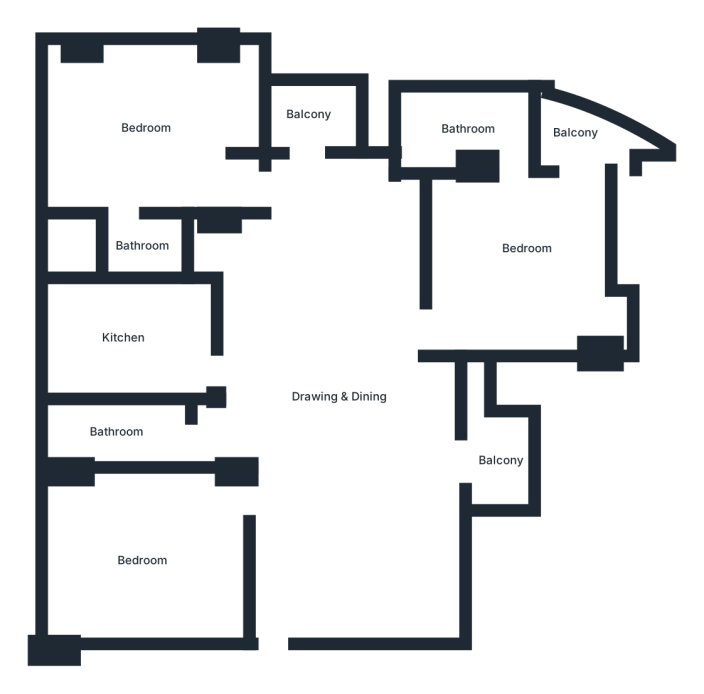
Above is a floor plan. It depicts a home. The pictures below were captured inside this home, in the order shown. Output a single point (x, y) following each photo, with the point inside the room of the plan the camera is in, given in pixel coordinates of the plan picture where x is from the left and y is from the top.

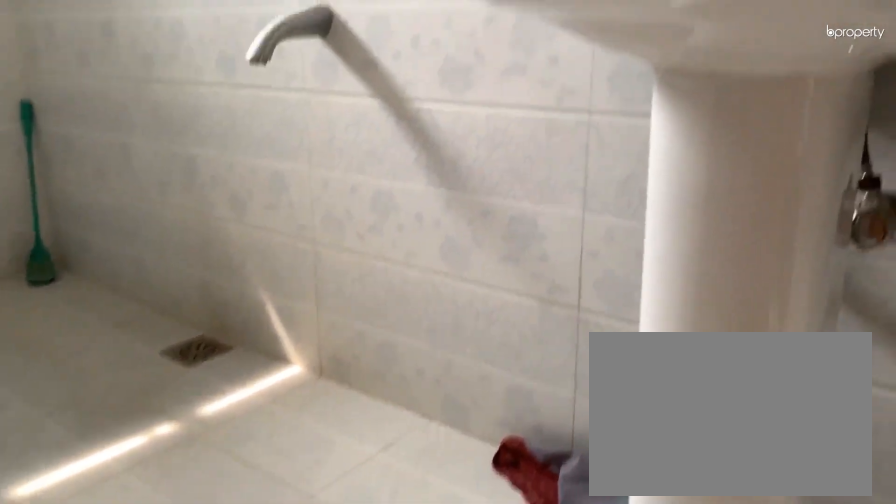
(117, 439)
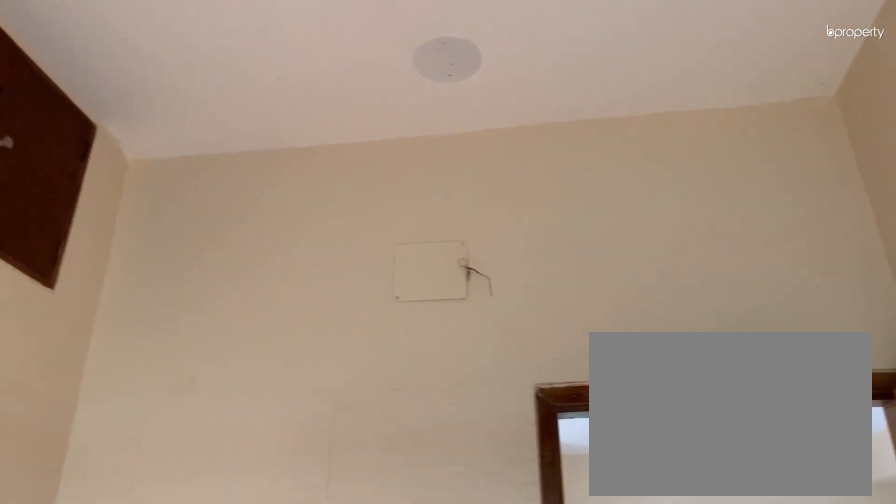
(129, 340)
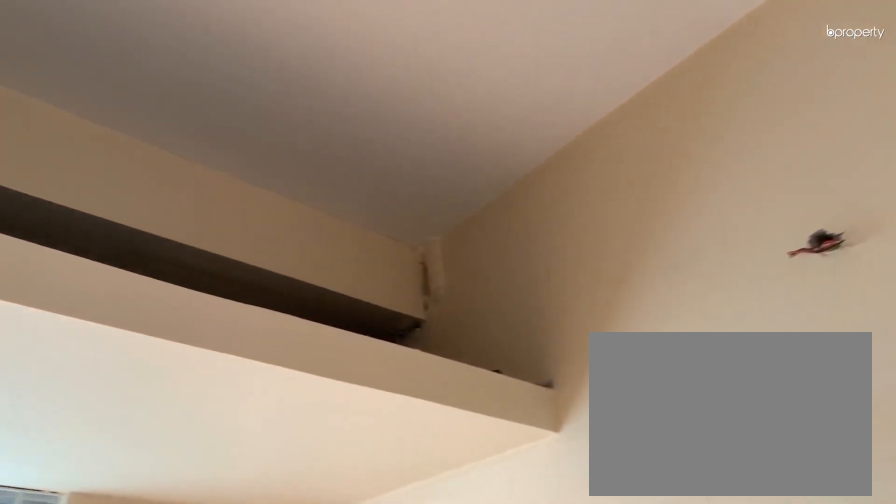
(129, 340)
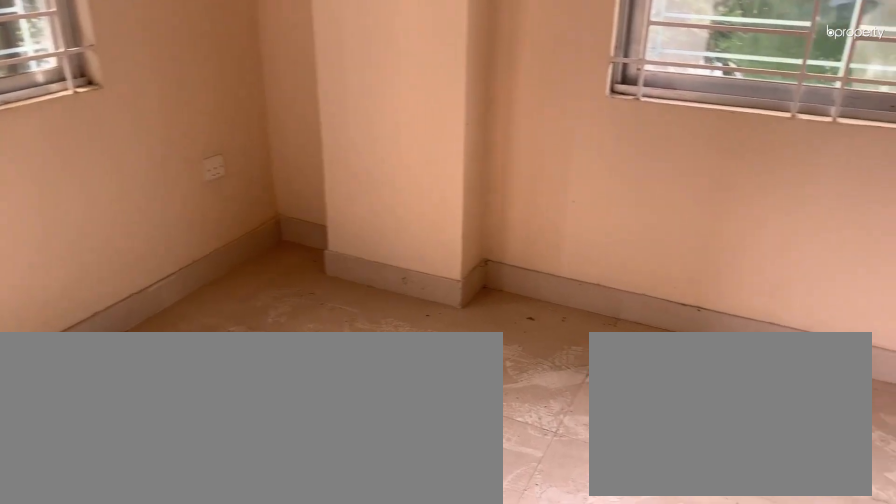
(150, 135)
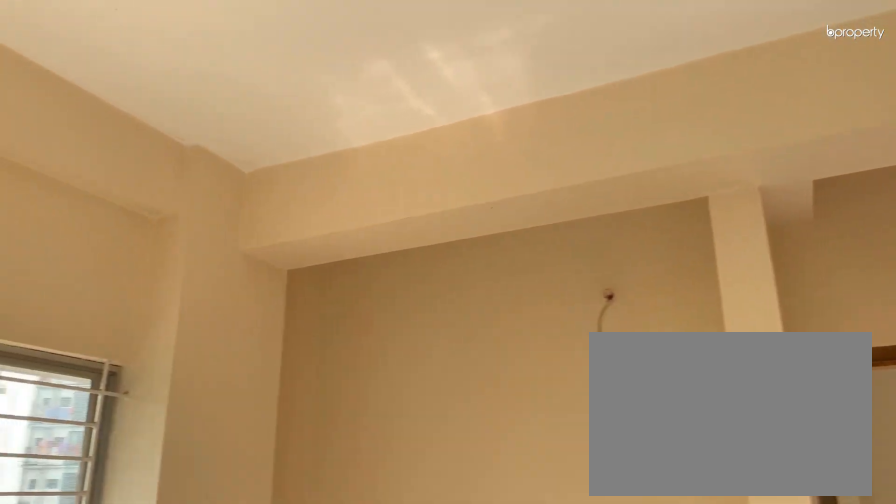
(150, 135)
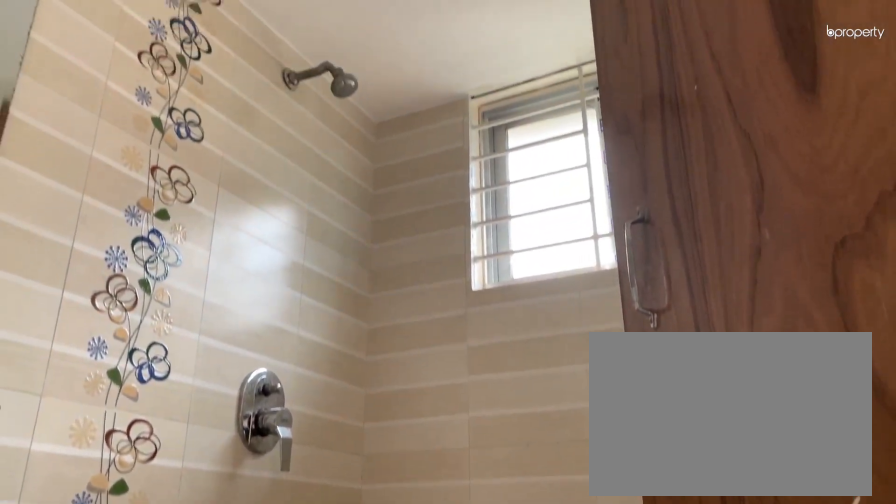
(124, 246)
